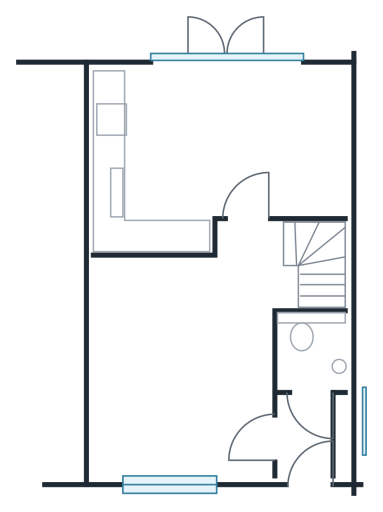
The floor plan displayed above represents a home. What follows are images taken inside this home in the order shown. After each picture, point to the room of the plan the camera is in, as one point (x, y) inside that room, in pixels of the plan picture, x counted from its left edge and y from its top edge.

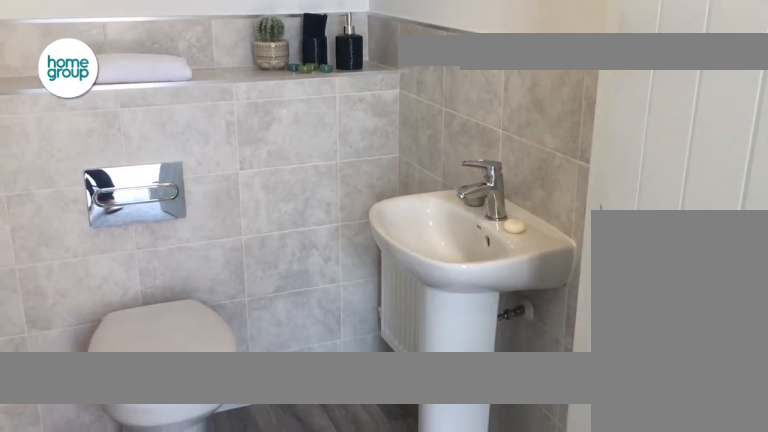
(312, 351)
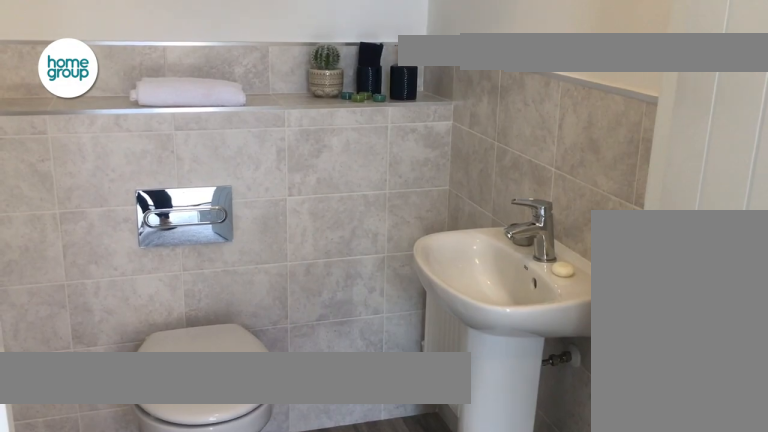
(312, 351)
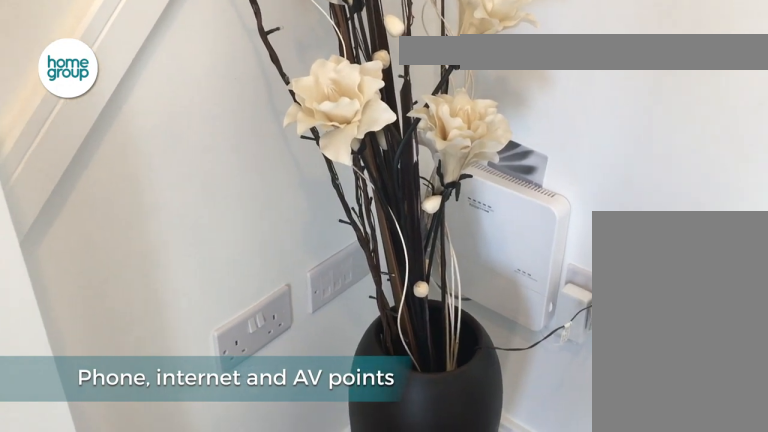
(183, 356)
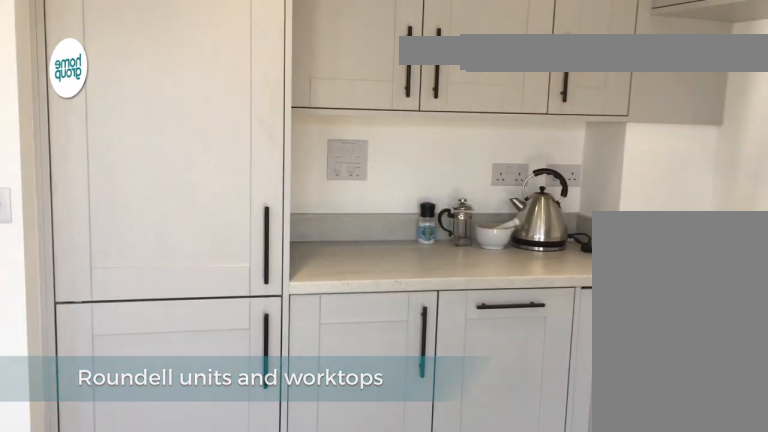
(220, 150)
